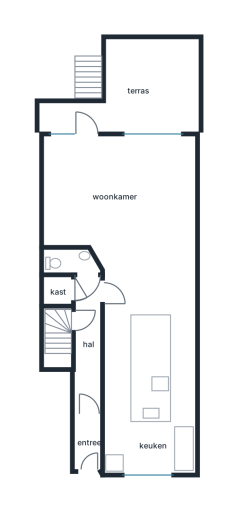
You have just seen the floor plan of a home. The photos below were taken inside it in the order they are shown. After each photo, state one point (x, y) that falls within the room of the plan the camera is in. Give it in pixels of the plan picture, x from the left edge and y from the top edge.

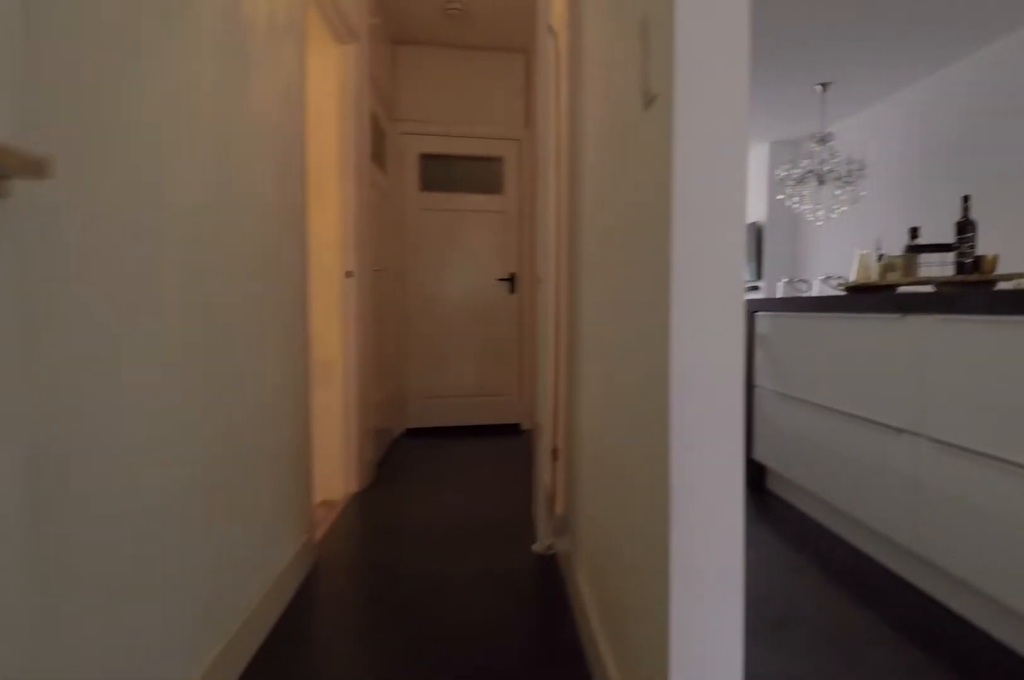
(88, 370)
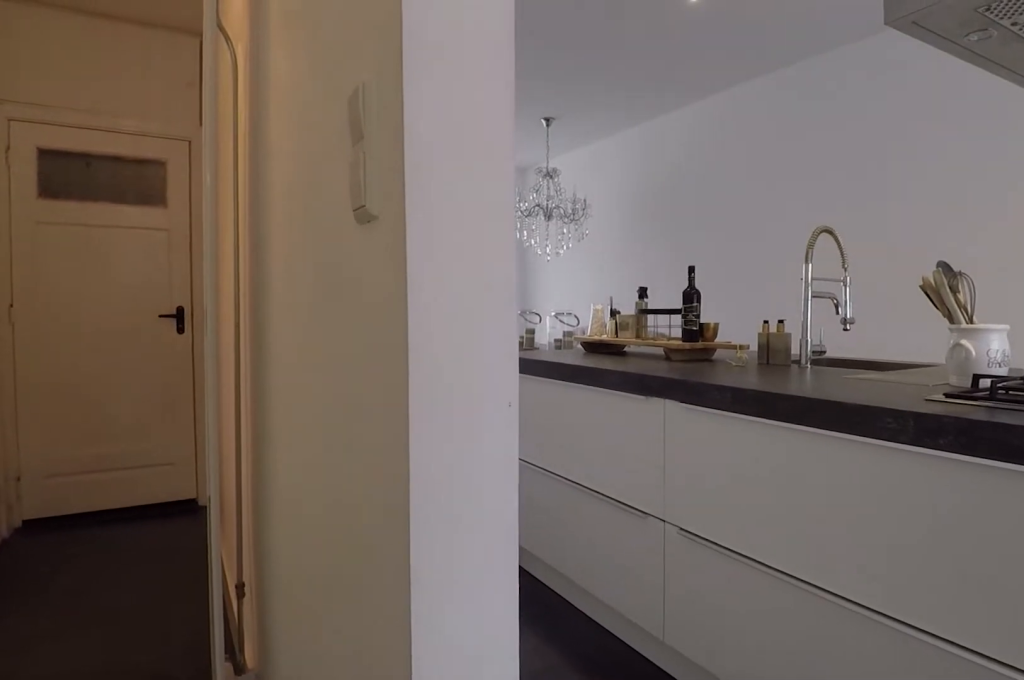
(88, 370)
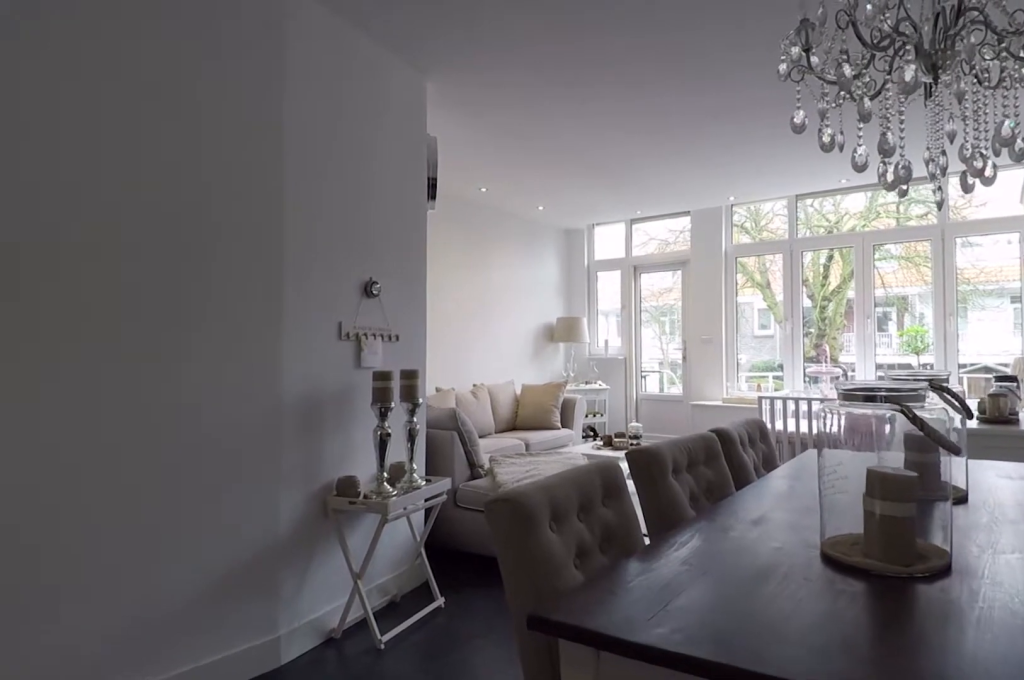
(149, 370)
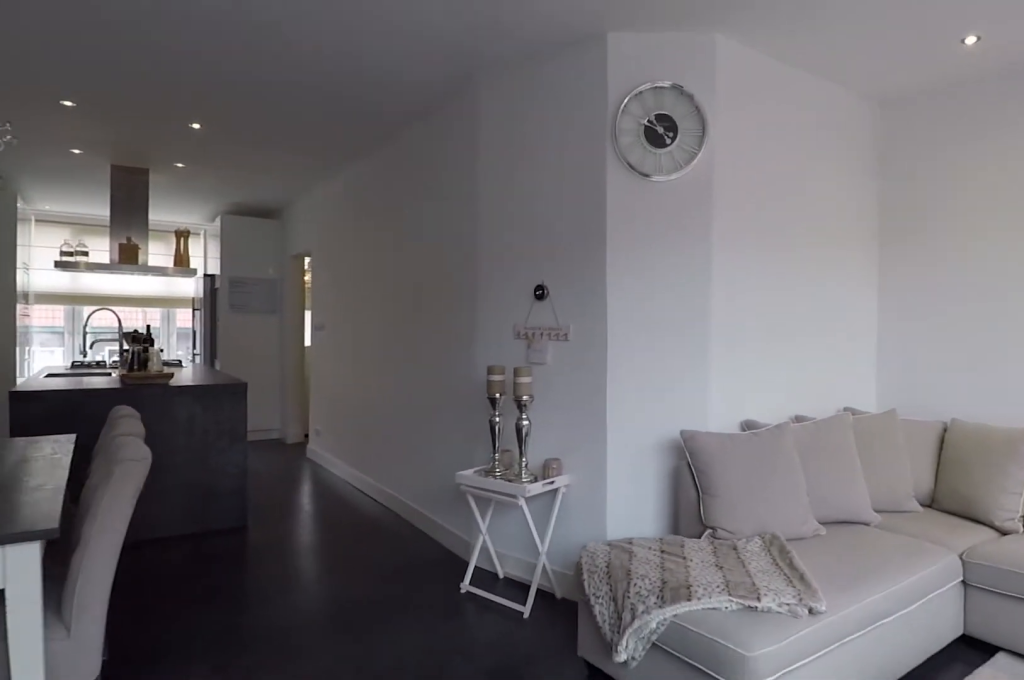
(82, 194)
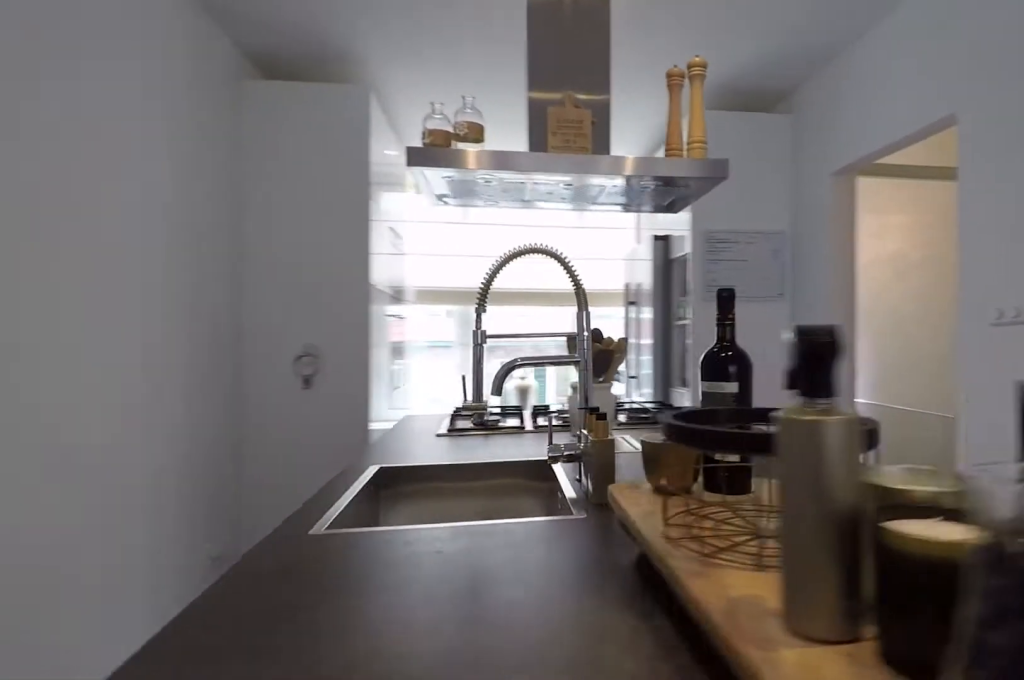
(149, 370)
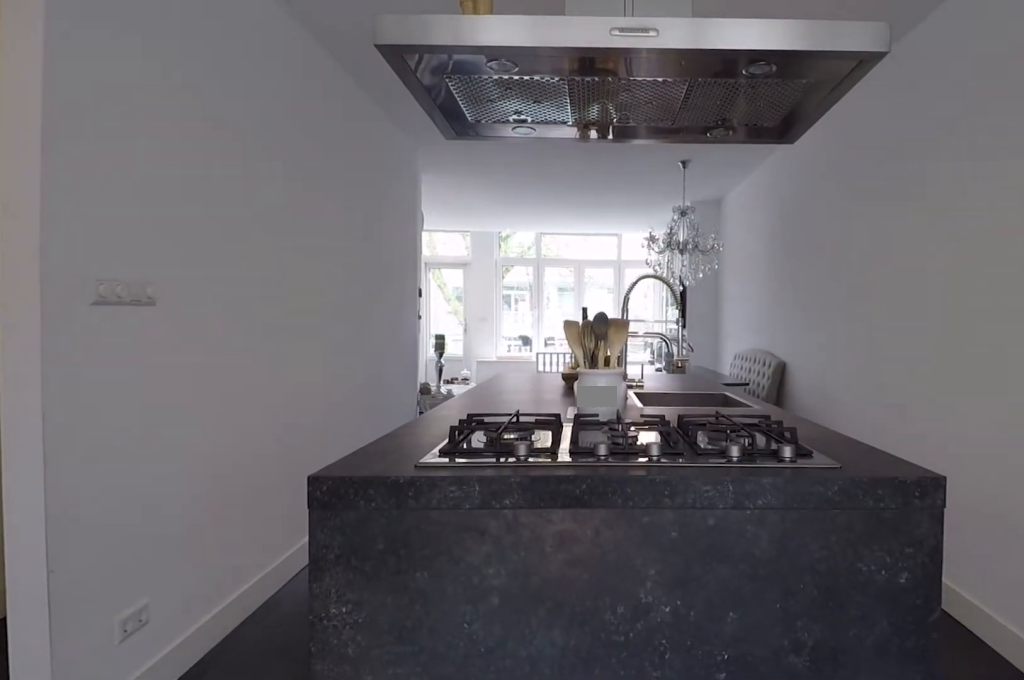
(149, 370)
